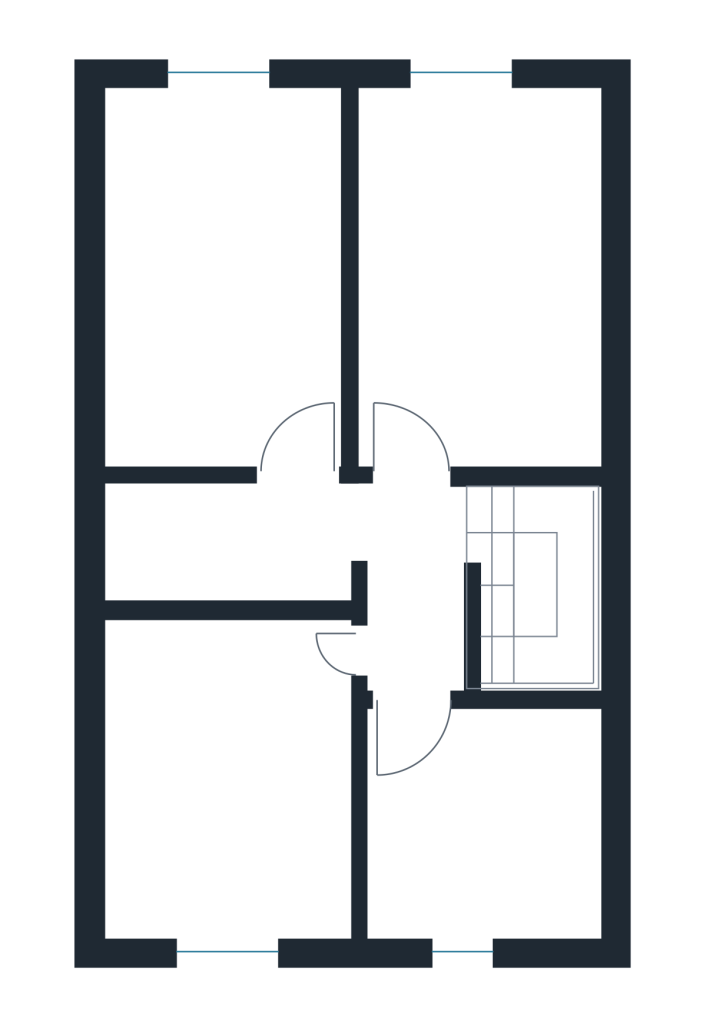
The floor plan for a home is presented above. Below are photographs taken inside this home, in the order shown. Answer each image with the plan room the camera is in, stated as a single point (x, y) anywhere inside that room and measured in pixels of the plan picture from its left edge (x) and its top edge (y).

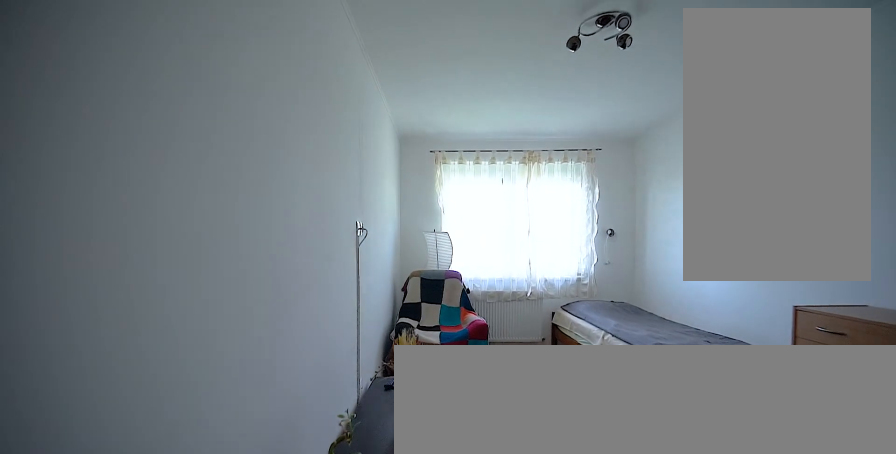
(487, 271)
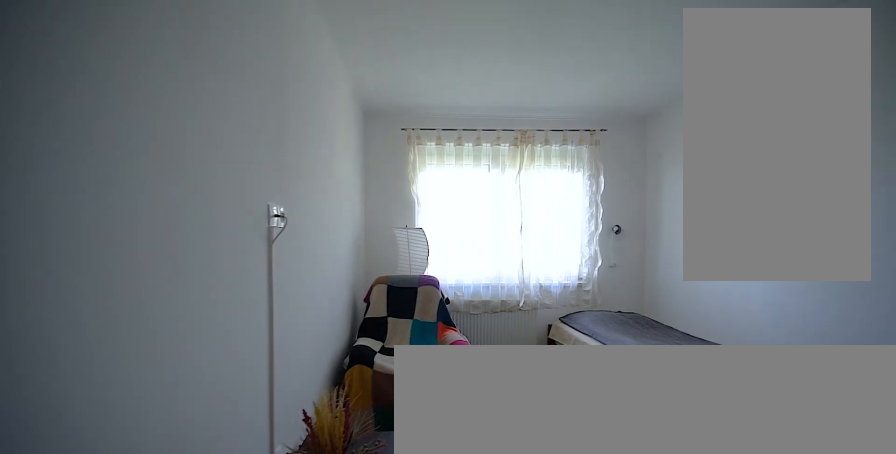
(487, 271)
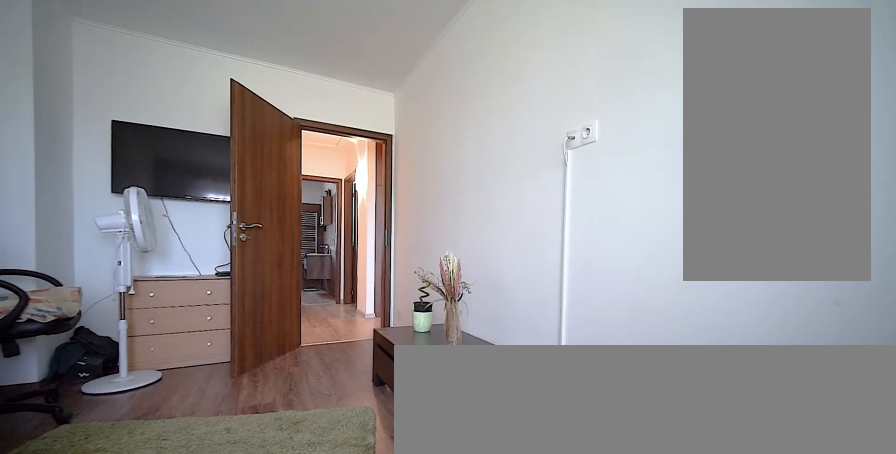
(486, 272)
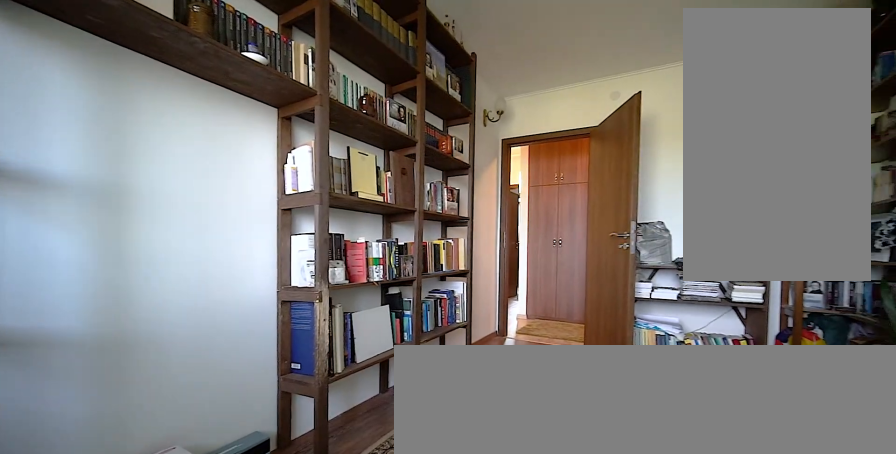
(220, 271)
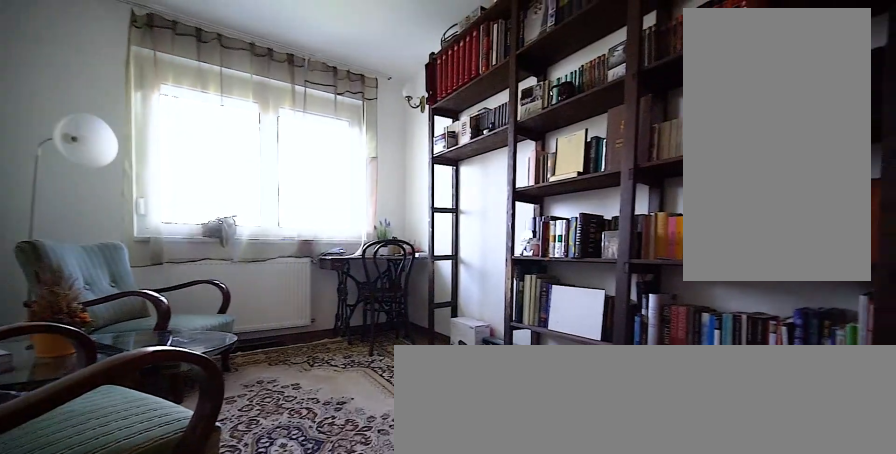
(220, 271)
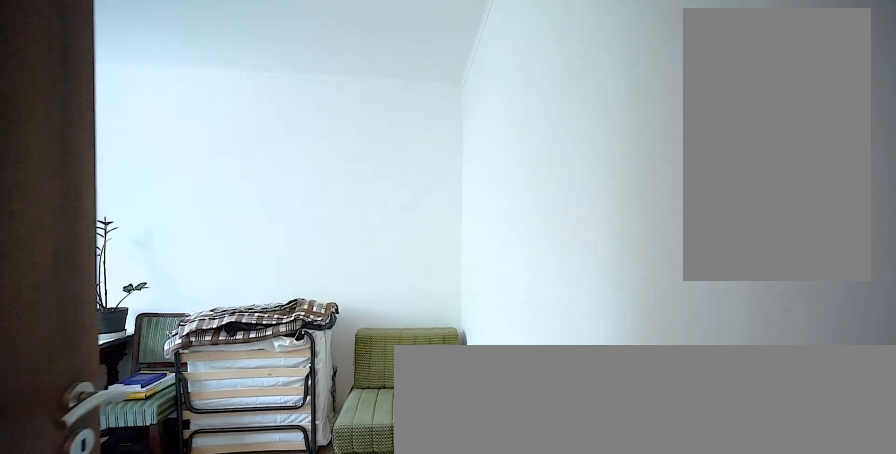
(219, 791)
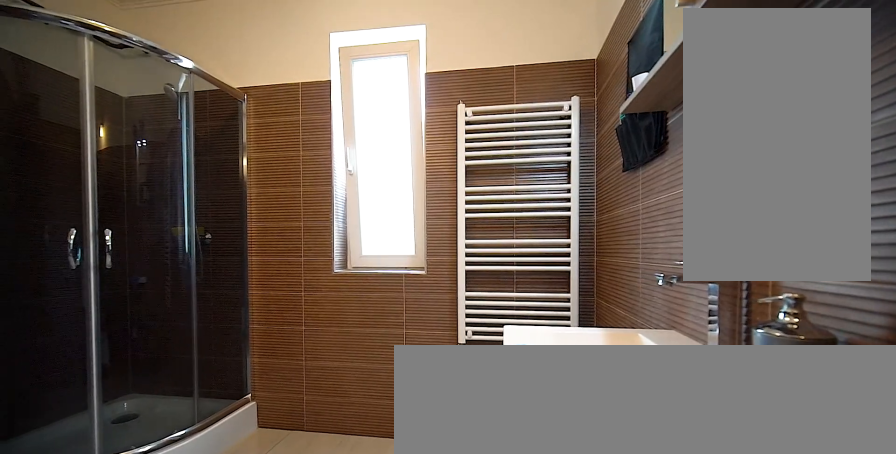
(485, 810)
